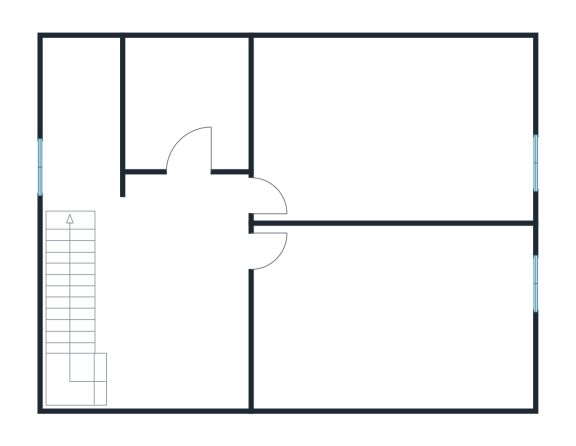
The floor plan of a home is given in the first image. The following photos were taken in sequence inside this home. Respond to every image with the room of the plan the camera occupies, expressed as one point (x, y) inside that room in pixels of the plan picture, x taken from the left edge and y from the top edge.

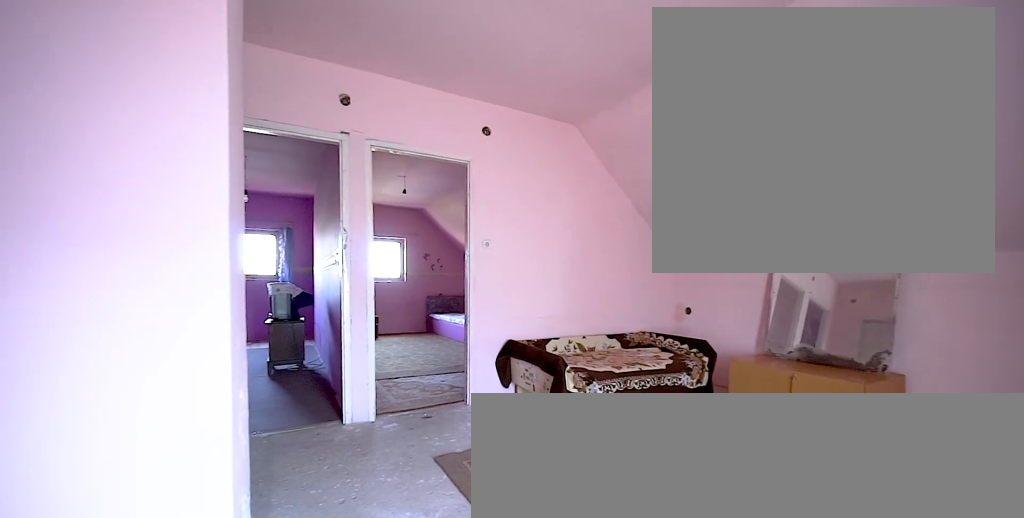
(183, 285)
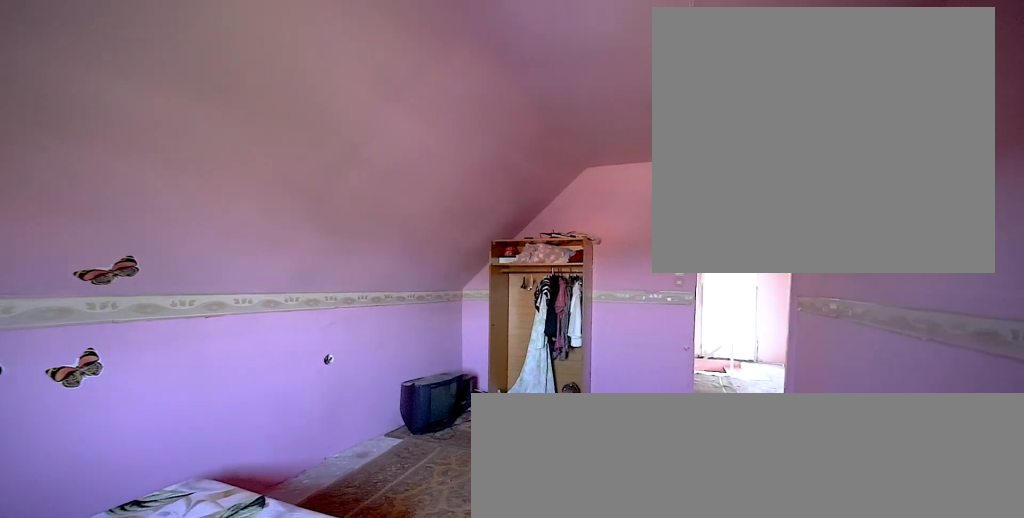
(397, 320)
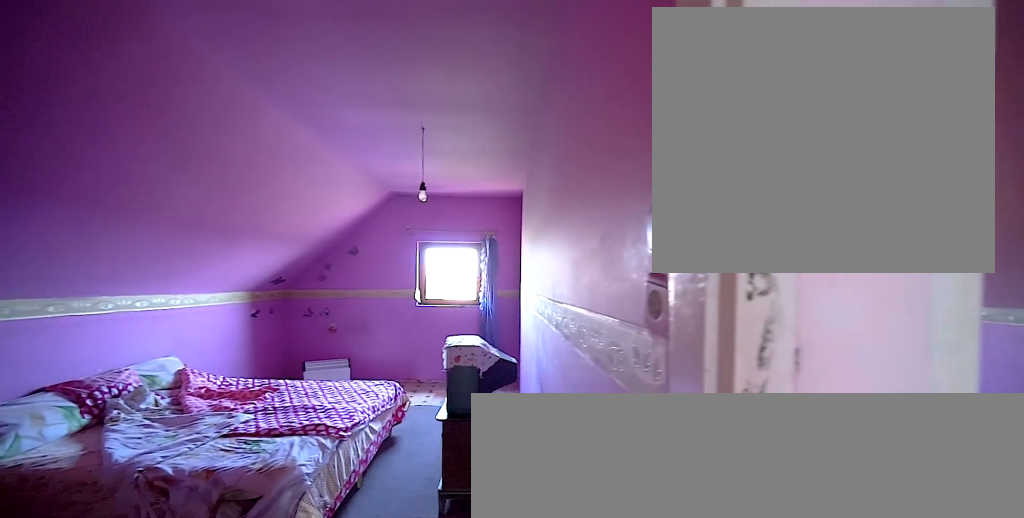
(397, 146)
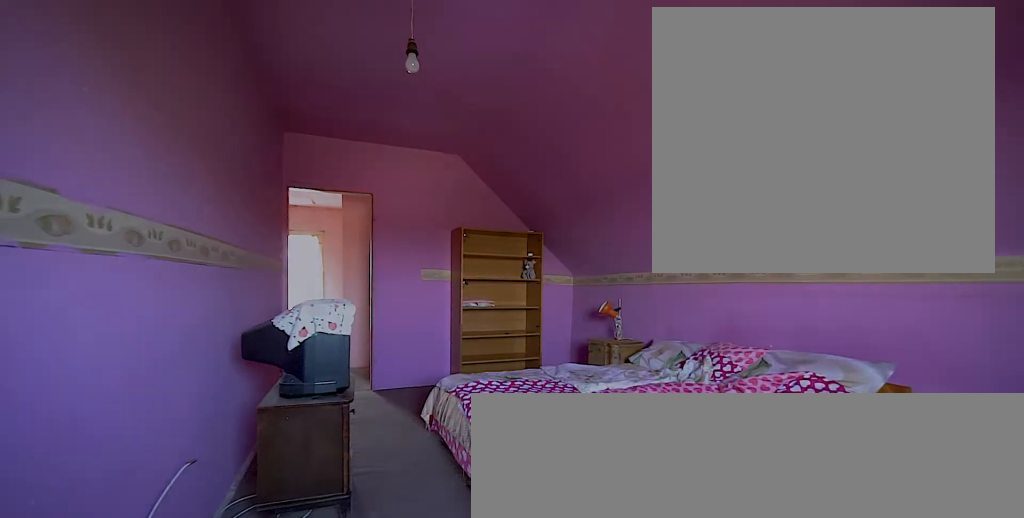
(397, 146)
